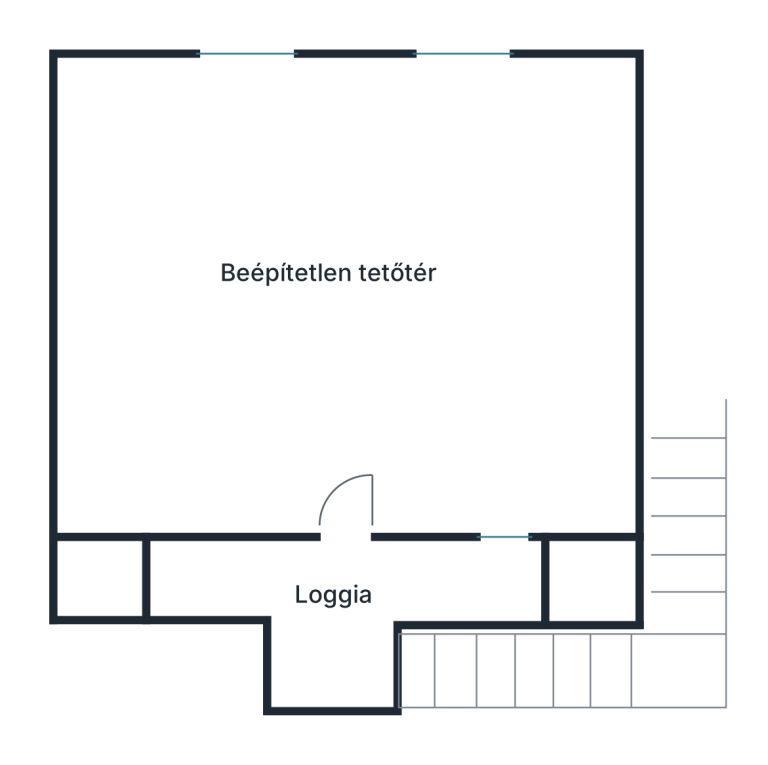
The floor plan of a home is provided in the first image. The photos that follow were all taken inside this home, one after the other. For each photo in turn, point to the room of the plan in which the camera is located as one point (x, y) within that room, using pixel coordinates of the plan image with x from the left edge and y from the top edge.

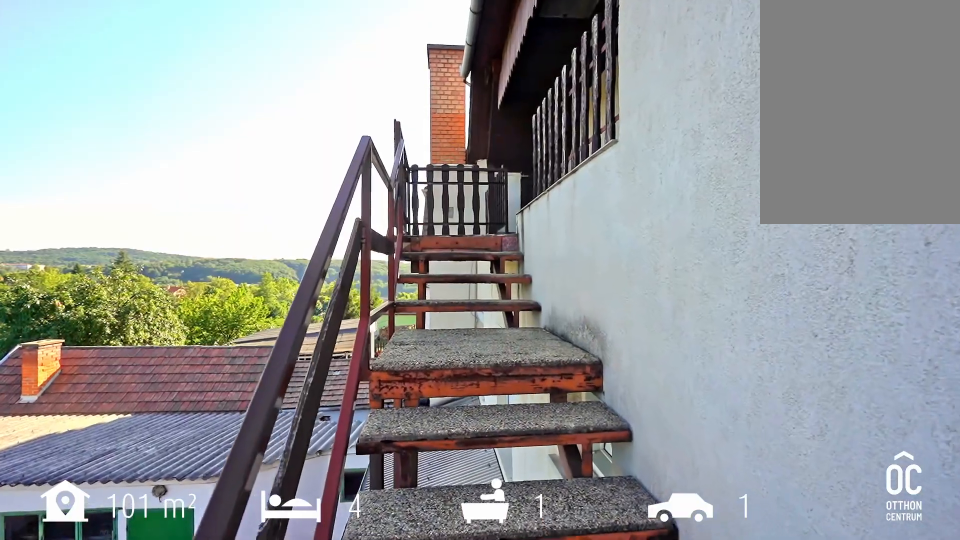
(526, 669)
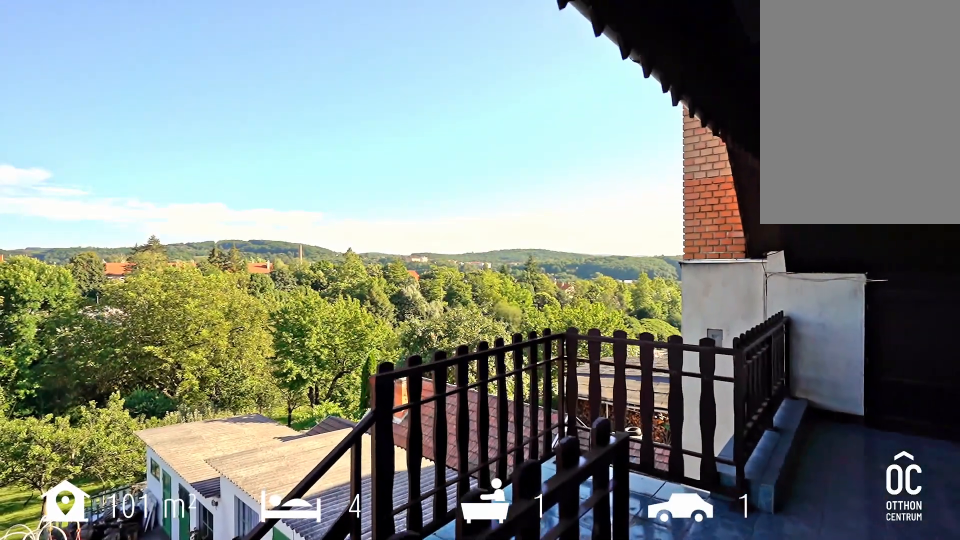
(337, 607)
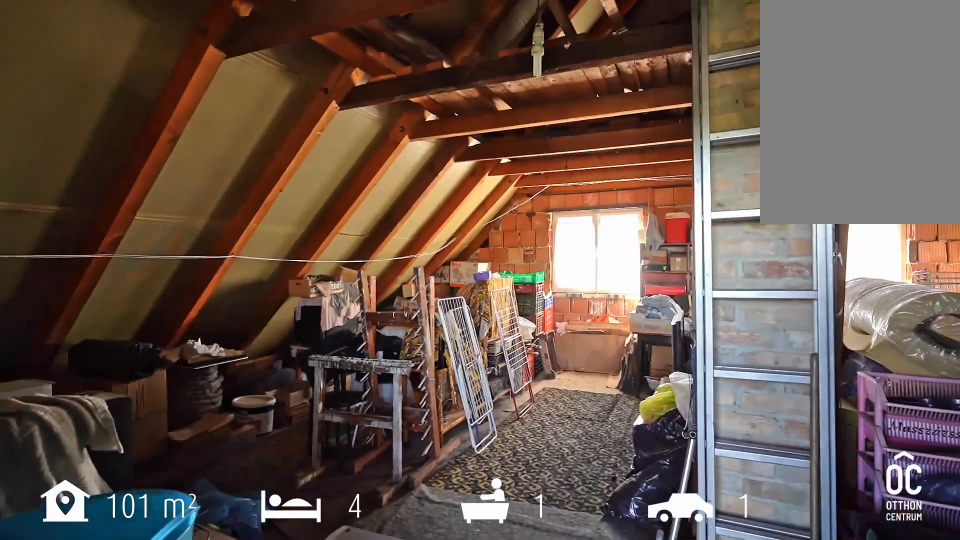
(358, 309)
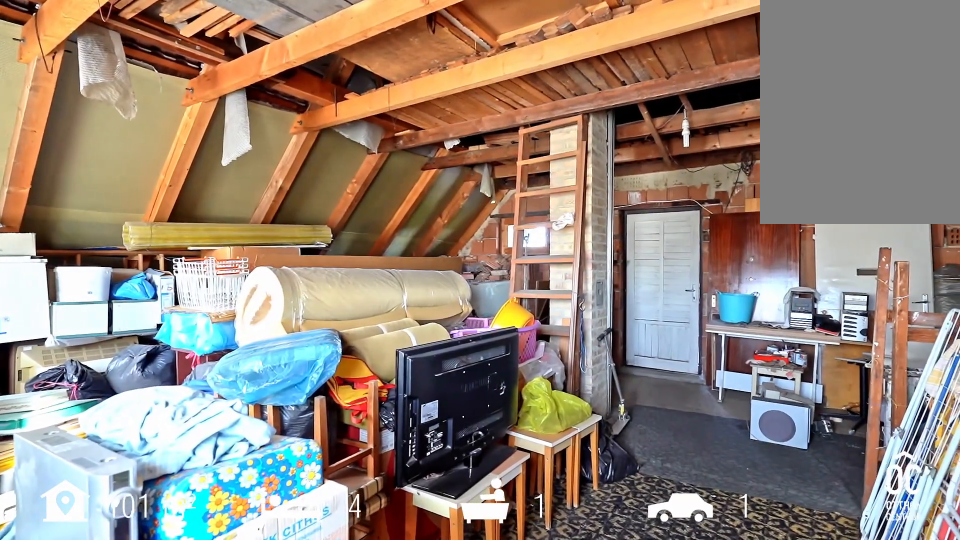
(358, 309)
